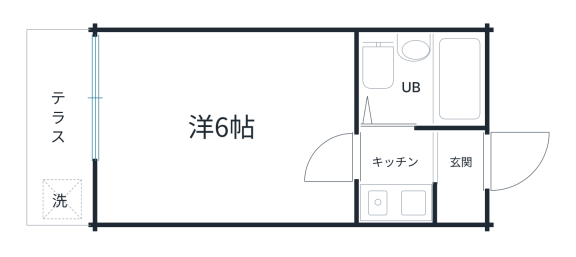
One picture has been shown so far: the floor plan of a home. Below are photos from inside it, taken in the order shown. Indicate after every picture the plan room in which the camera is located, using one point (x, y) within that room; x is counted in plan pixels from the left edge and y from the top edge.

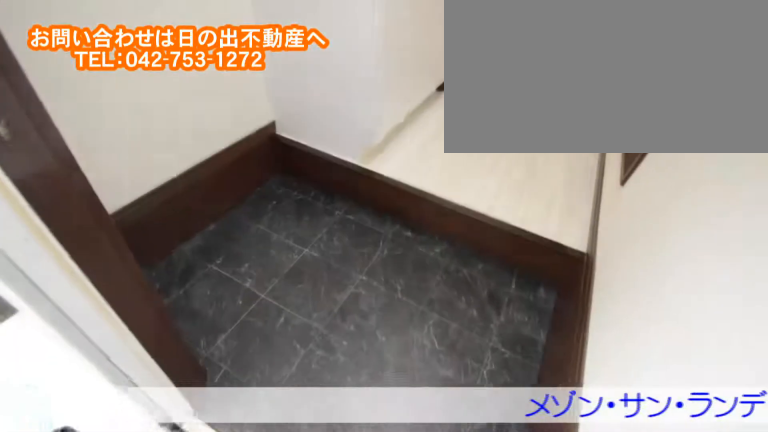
(441, 160)
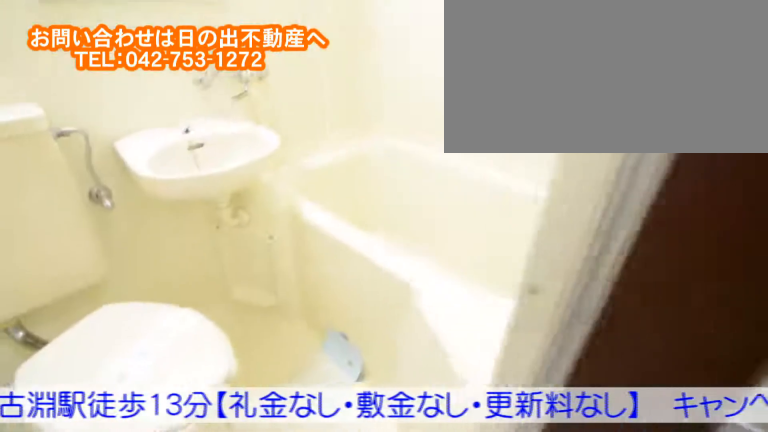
(448, 82)
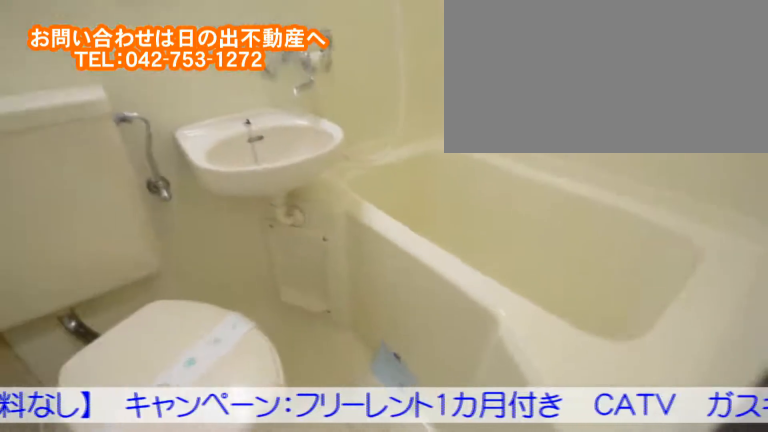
(448, 82)
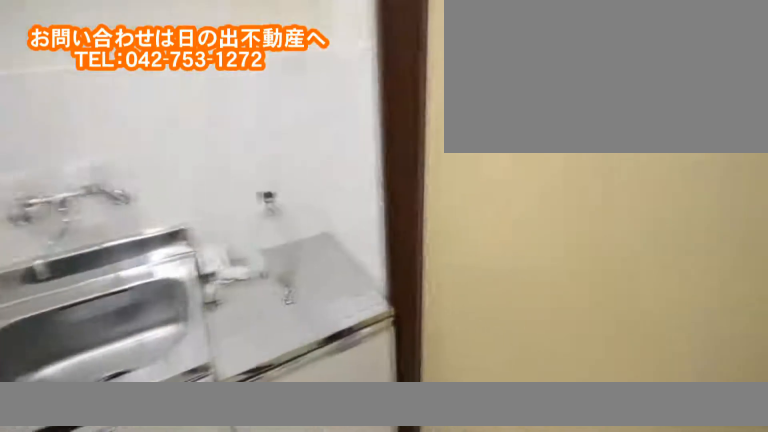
(397, 152)
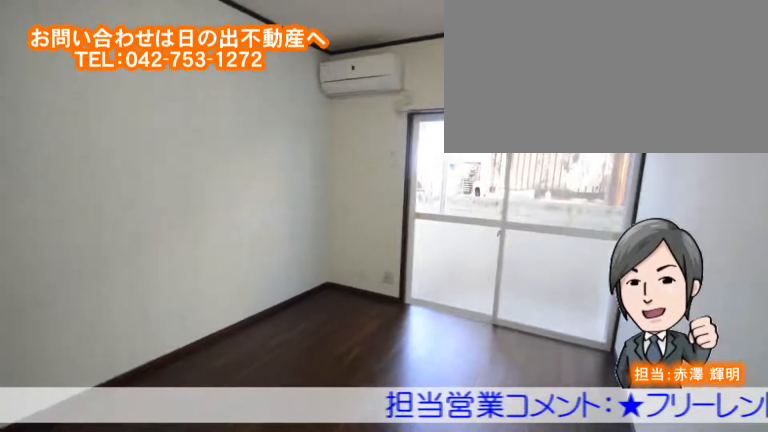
(156, 121)
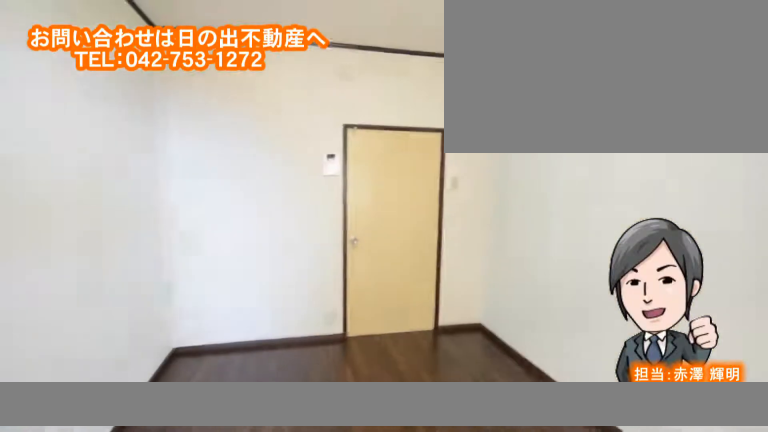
(156, 122)
